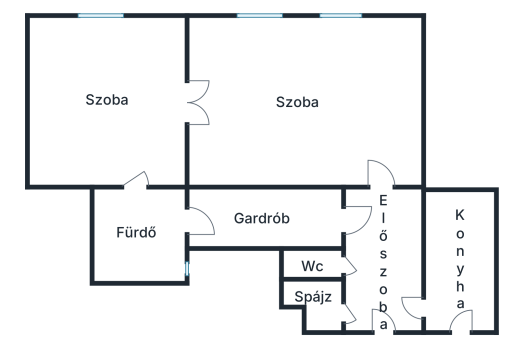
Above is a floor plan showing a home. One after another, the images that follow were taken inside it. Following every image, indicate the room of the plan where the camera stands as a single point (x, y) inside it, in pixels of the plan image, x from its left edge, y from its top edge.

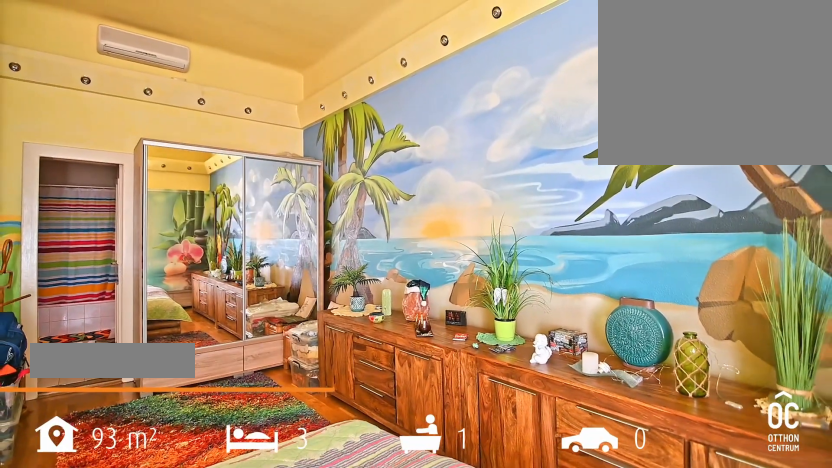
(107, 105)
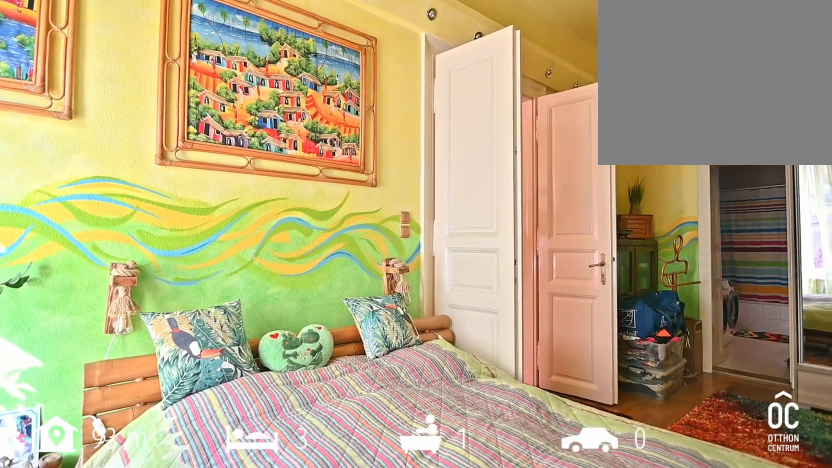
(107, 105)
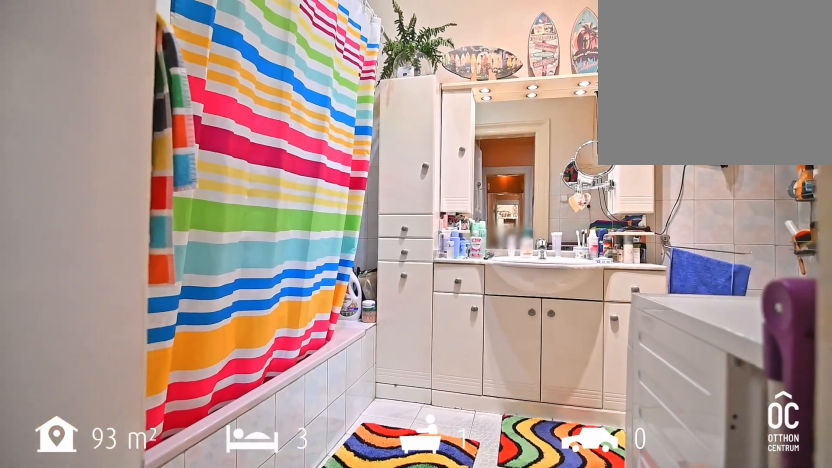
(137, 237)
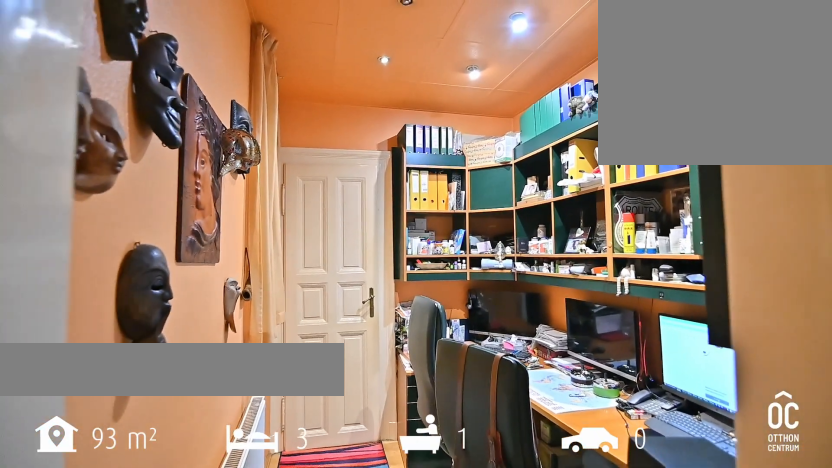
(264, 216)
